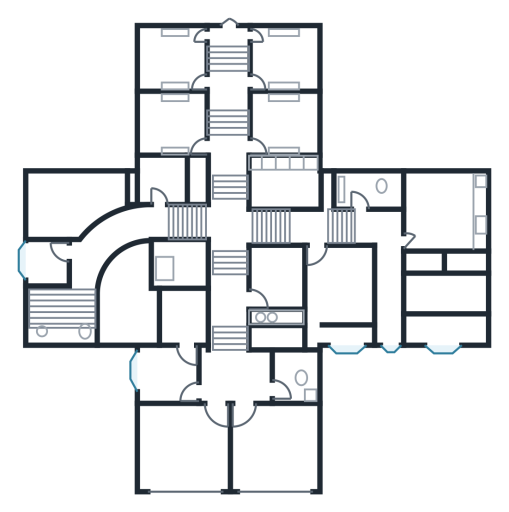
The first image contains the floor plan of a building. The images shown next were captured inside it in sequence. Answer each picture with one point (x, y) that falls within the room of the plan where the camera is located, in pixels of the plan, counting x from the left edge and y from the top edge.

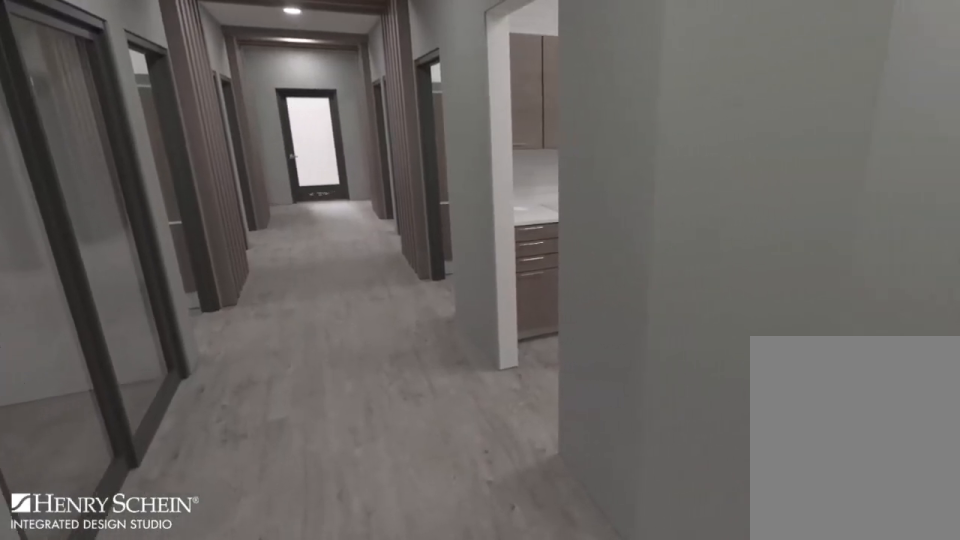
(271, 228)
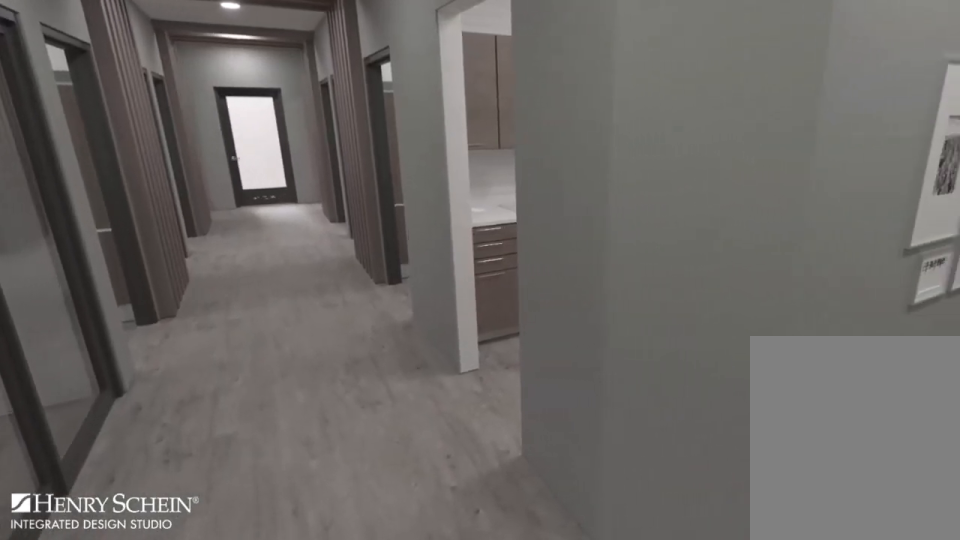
(271, 228)
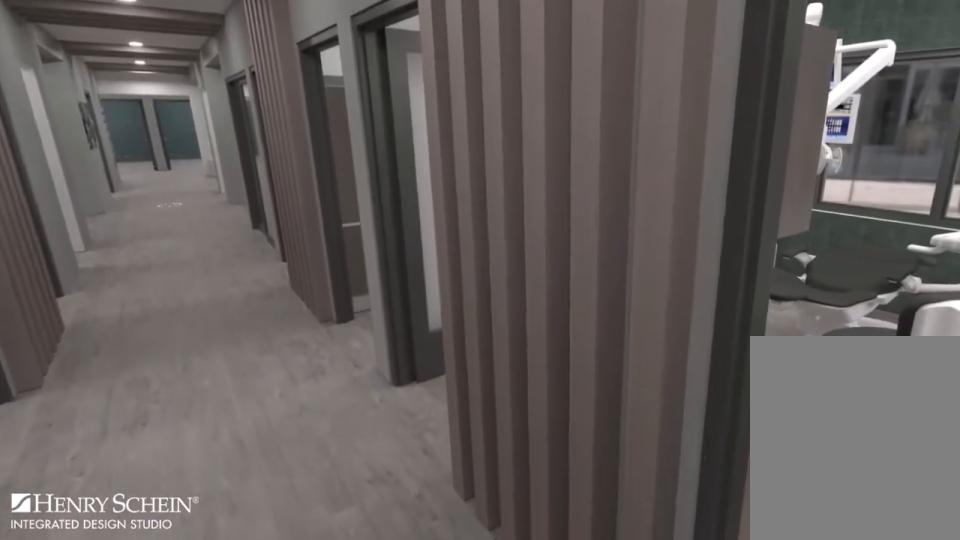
(229, 64)
